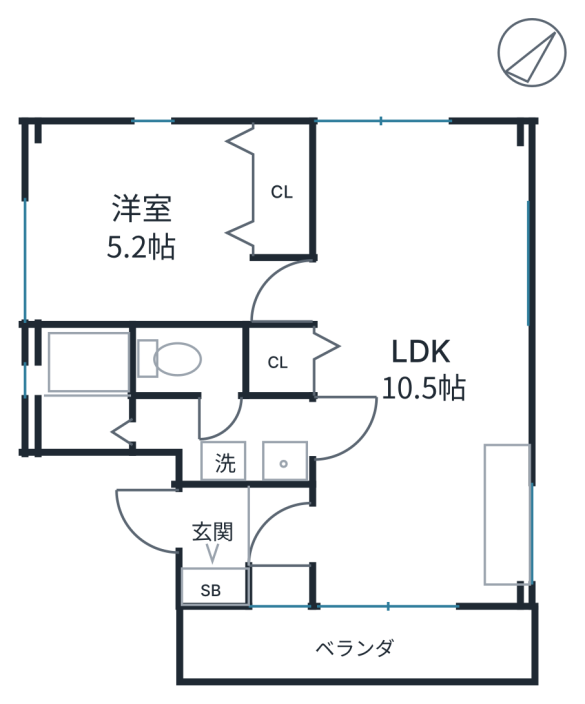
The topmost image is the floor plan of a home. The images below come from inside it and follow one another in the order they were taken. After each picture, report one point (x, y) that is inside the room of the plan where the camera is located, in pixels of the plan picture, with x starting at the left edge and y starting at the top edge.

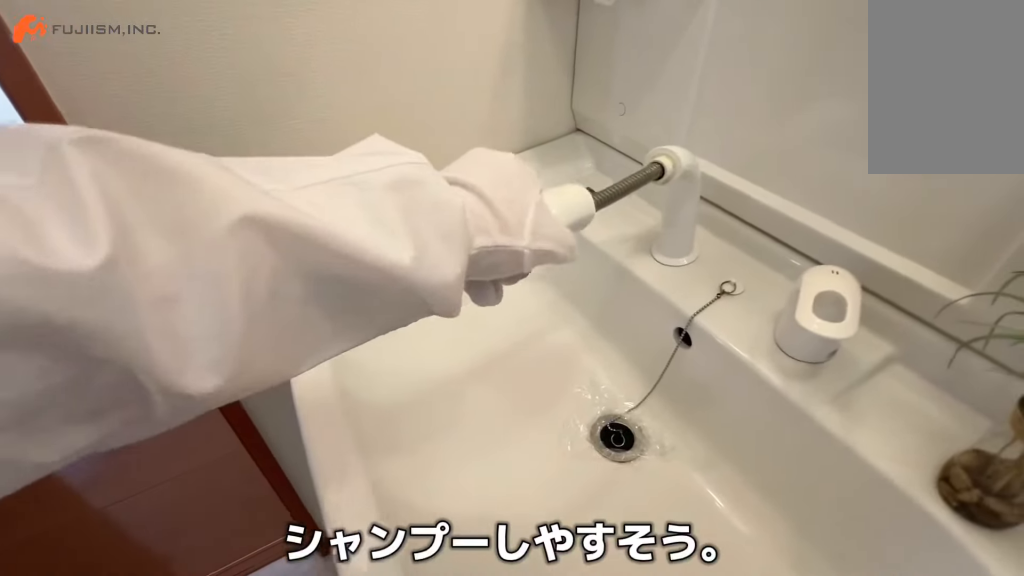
(253, 432)
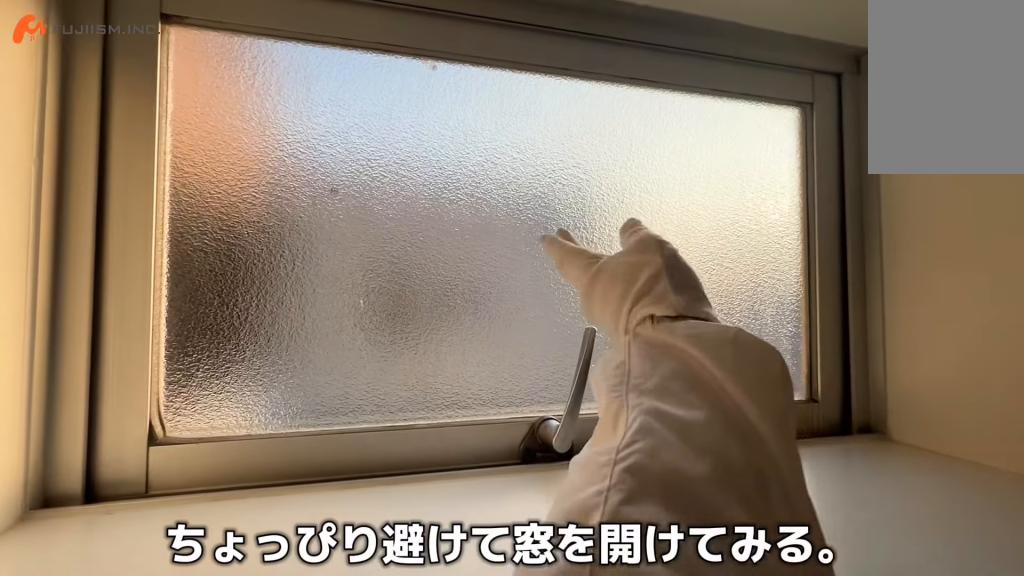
(87, 397)
